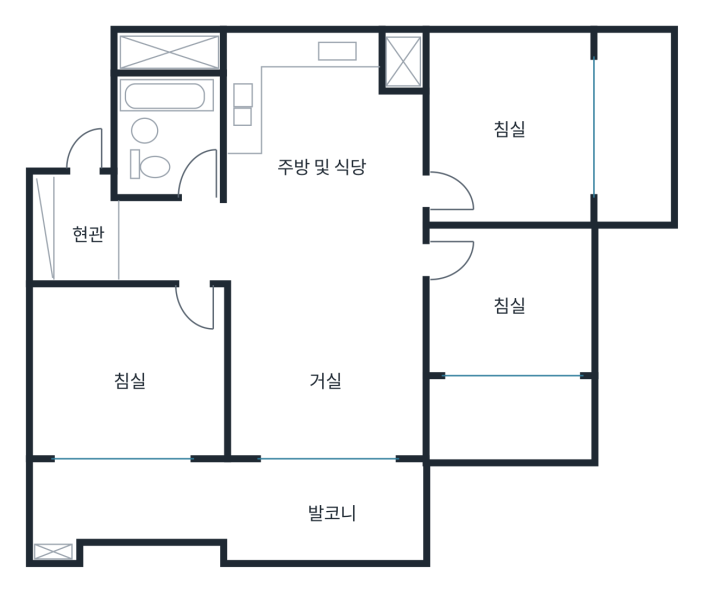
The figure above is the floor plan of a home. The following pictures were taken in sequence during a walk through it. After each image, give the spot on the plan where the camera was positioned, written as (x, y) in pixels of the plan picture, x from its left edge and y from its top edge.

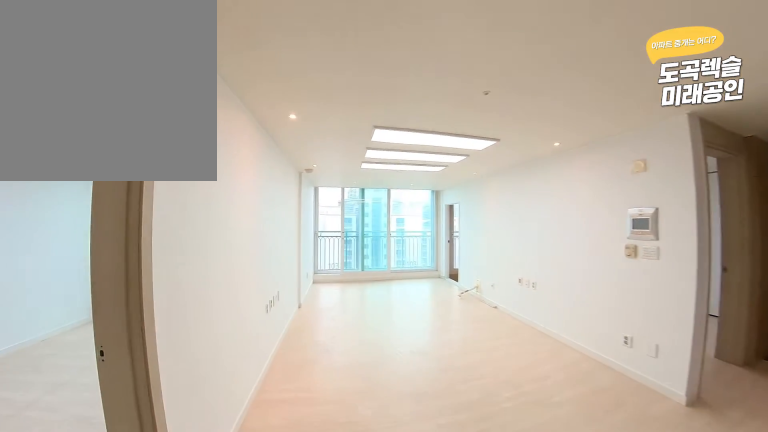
(391, 194)
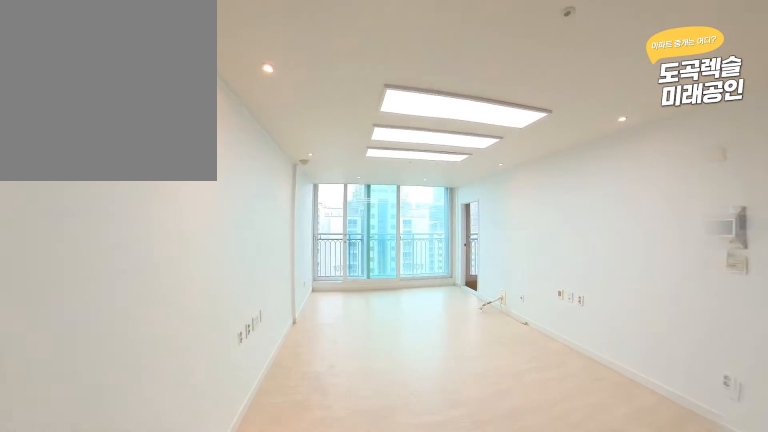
(385, 217)
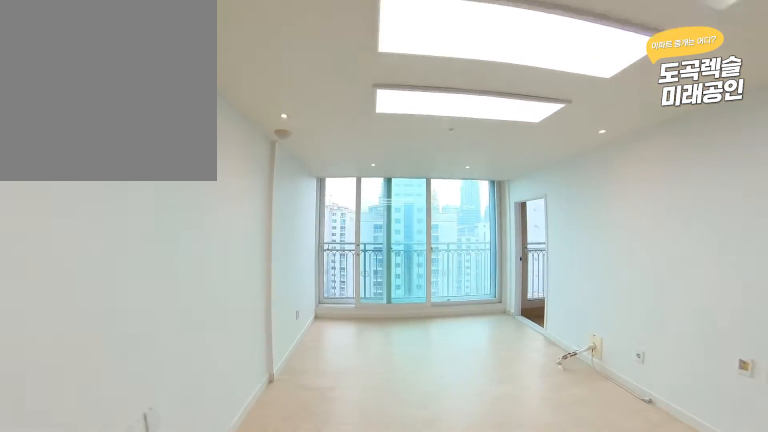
(379, 298)
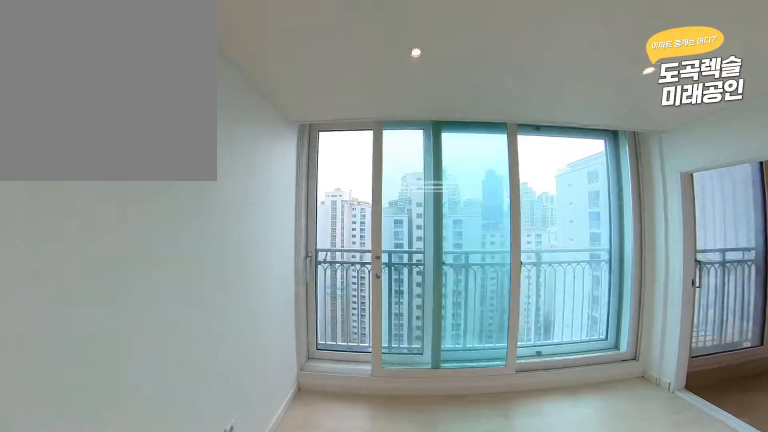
(375, 406)
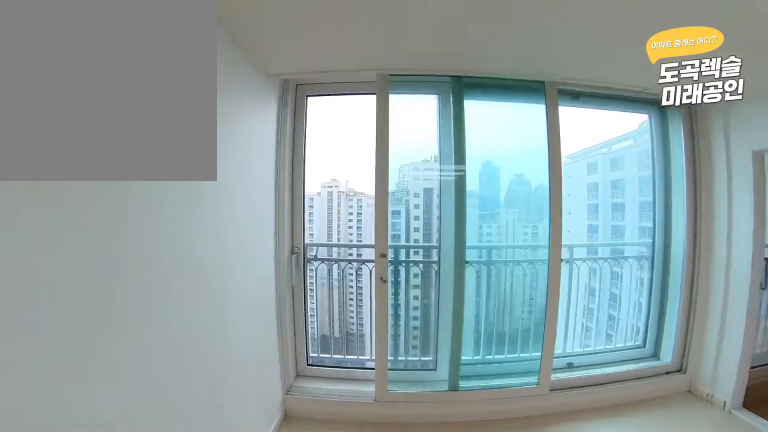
(377, 432)
